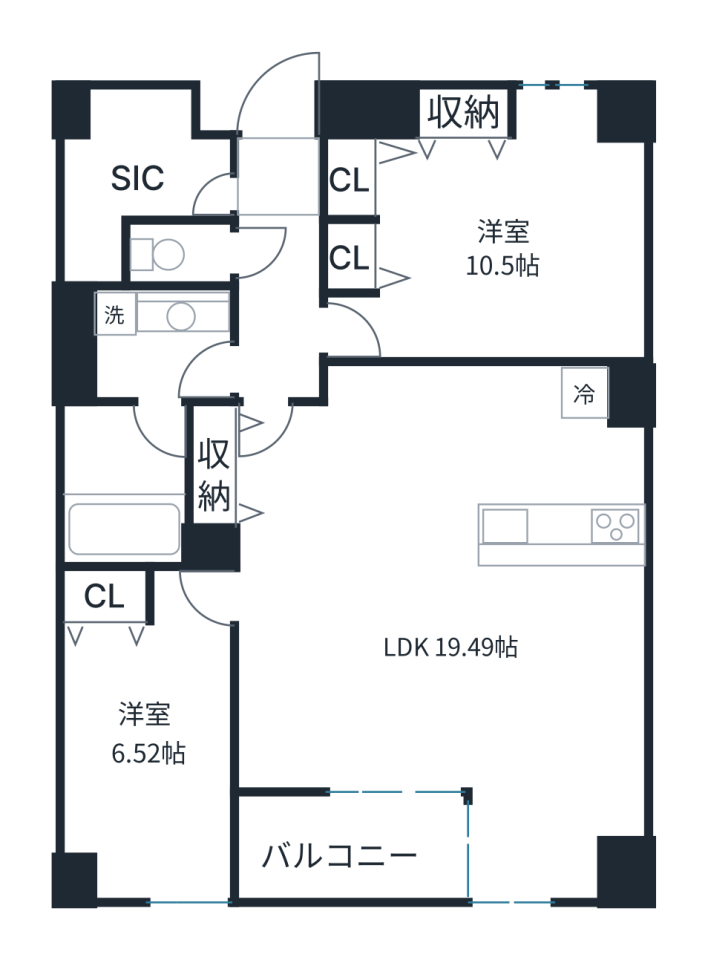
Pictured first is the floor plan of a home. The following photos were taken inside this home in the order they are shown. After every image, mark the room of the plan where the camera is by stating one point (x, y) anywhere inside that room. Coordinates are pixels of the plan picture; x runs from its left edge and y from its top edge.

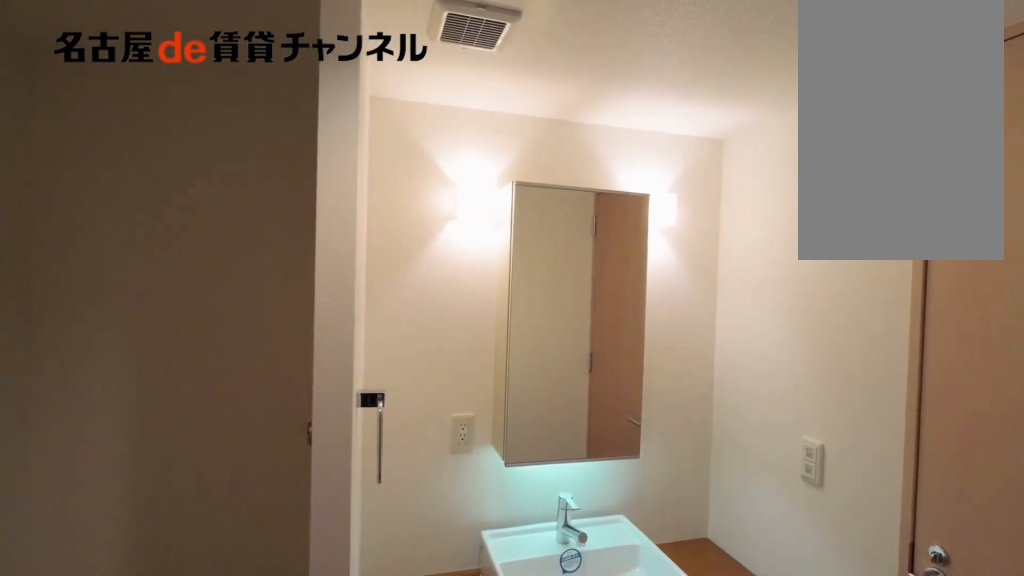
(156, 343)
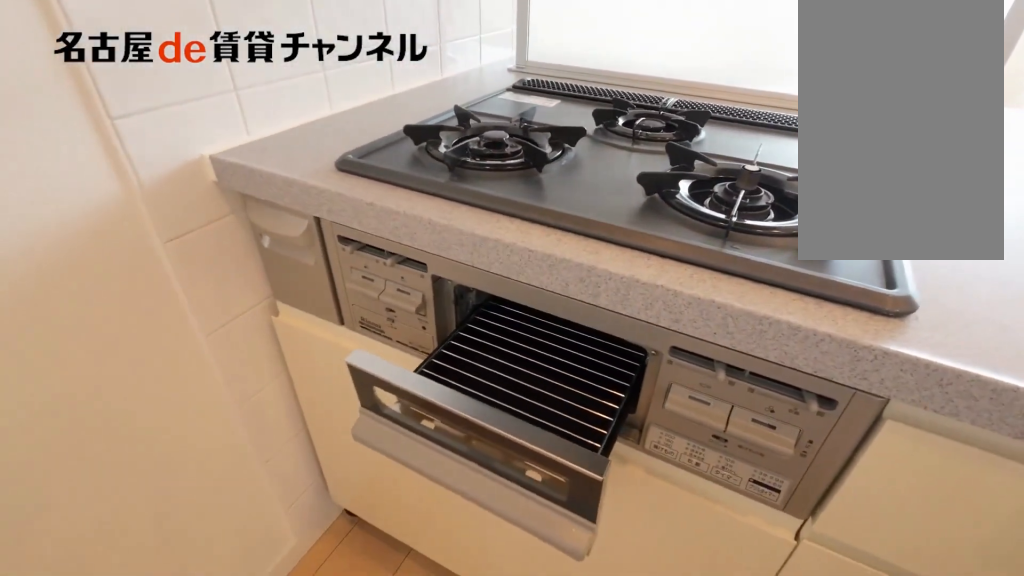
(560, 534)
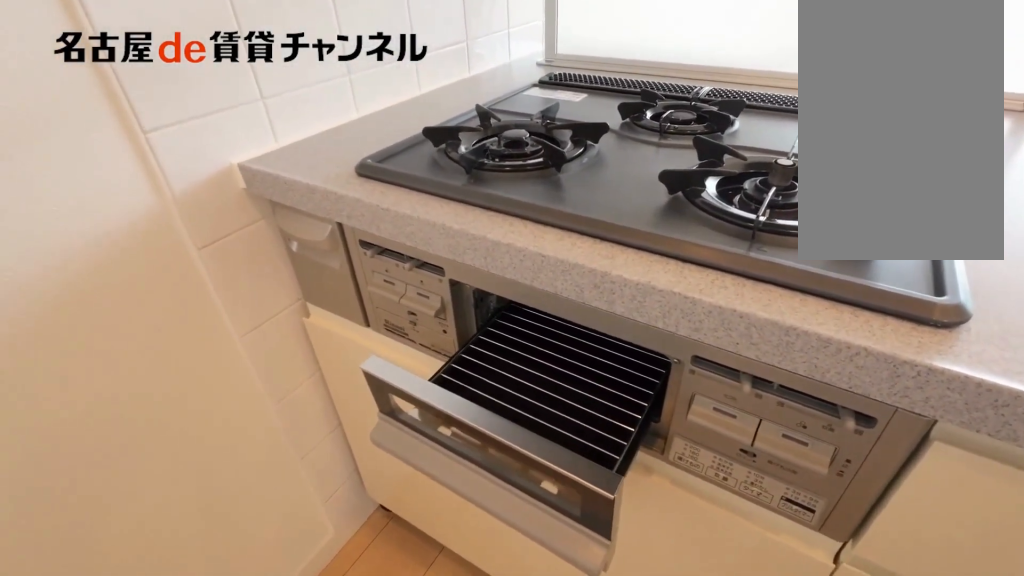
(560, 534)
